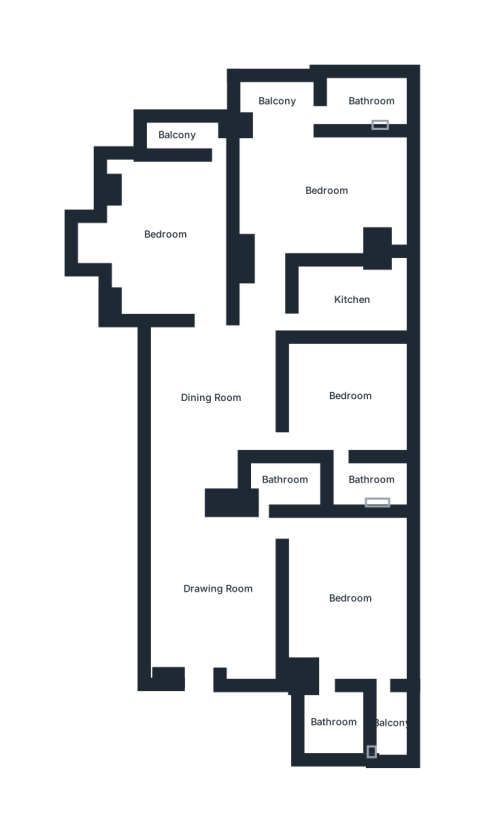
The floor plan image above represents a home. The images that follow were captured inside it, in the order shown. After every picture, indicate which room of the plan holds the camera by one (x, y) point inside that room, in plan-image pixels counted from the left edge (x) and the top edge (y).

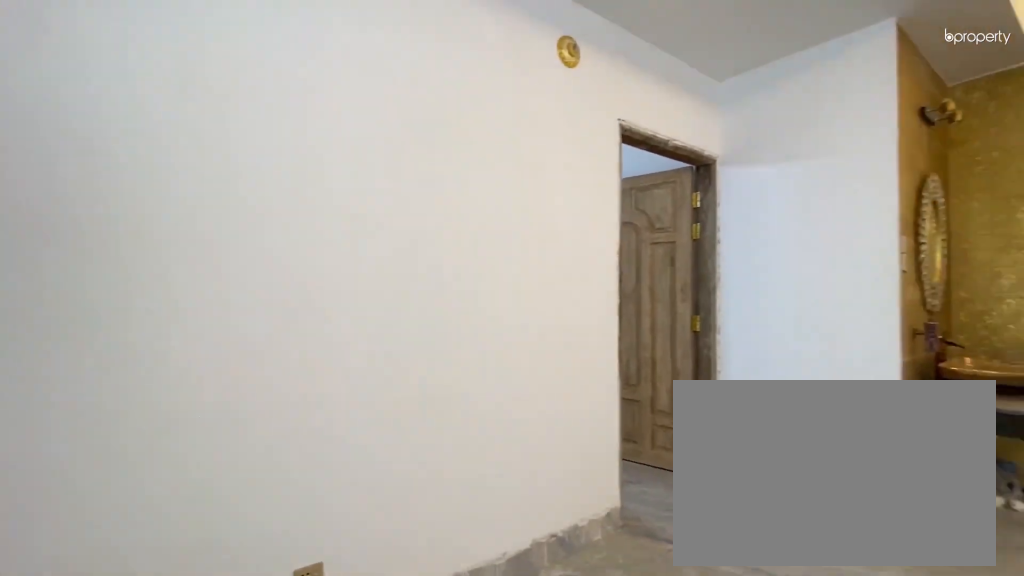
(209, 397)
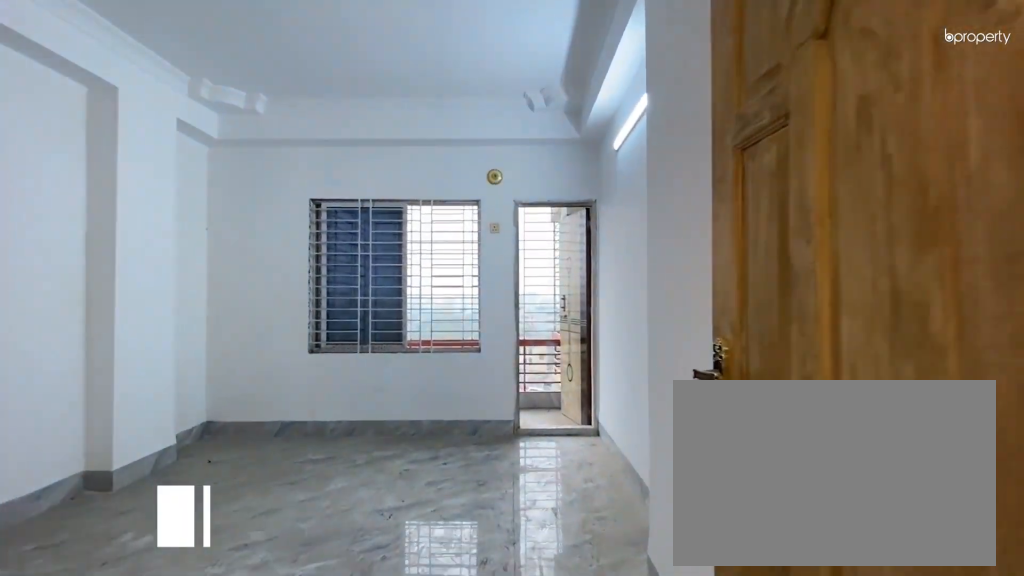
(208, 298)
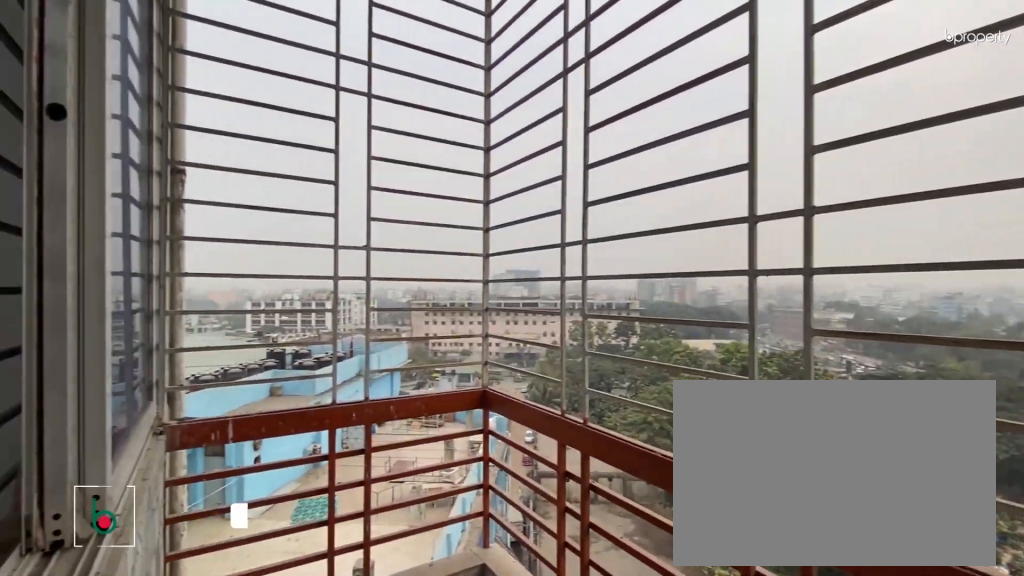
(178, 135)
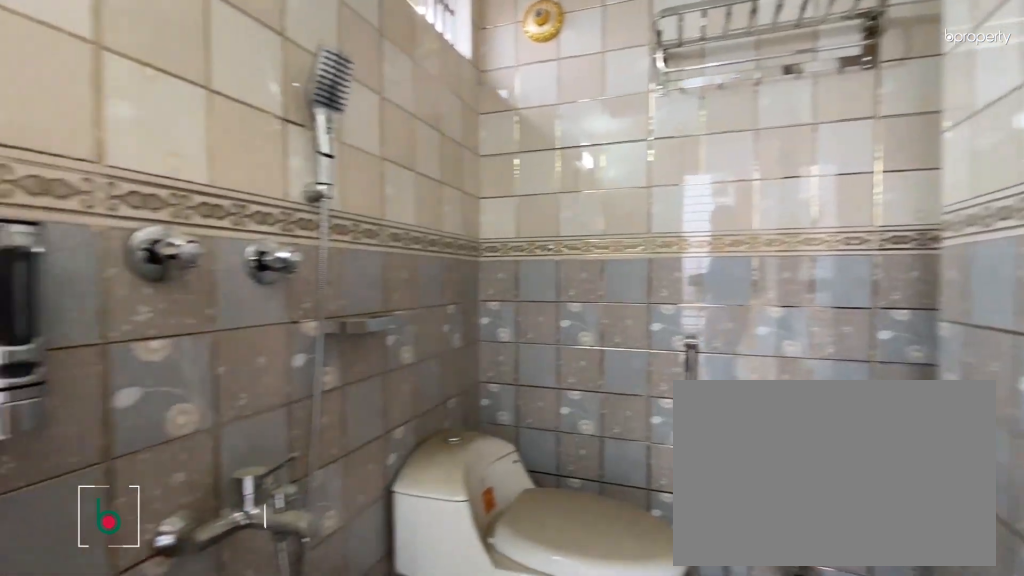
(368, 99)
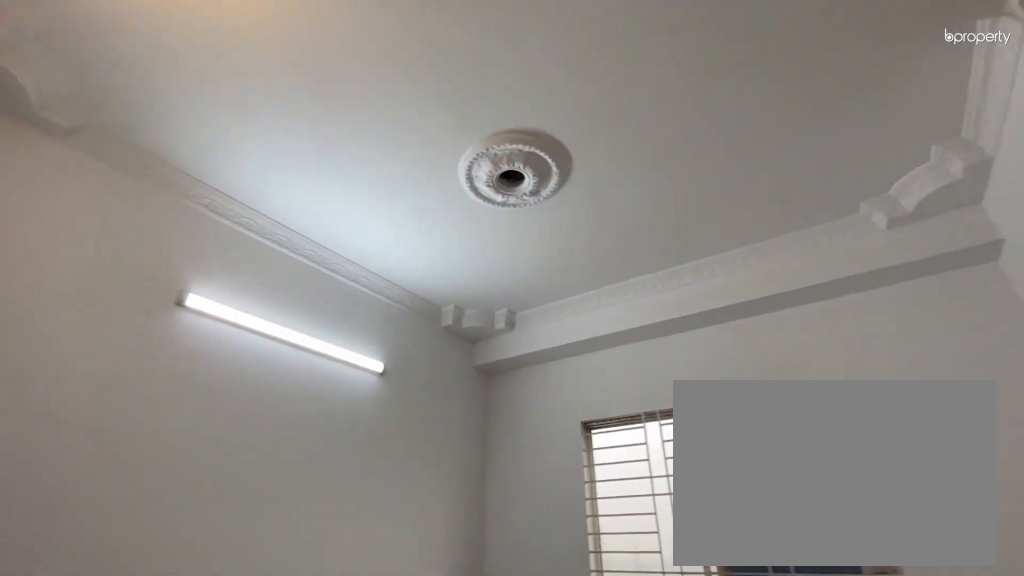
(351, 399)
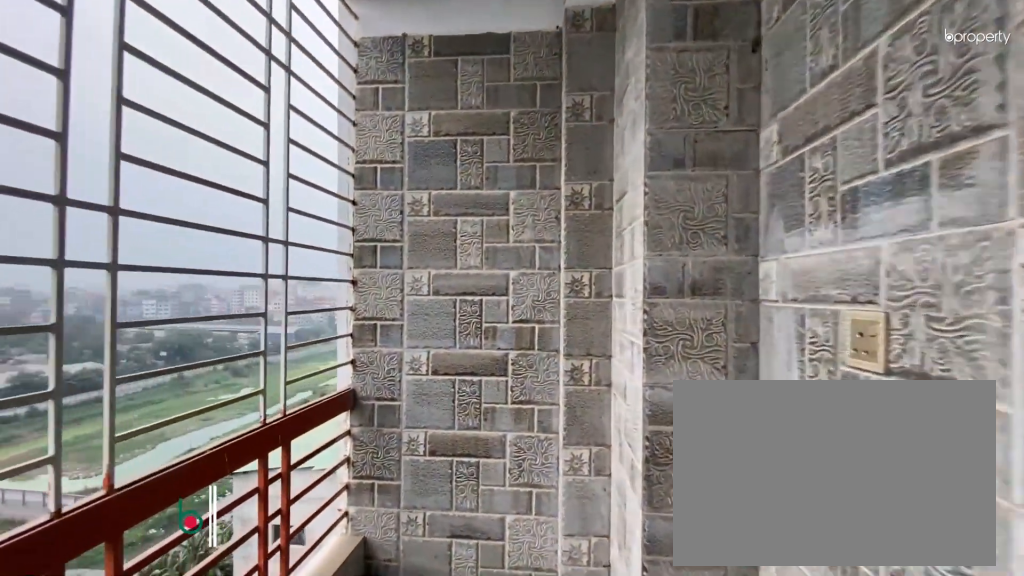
(388, 720)
